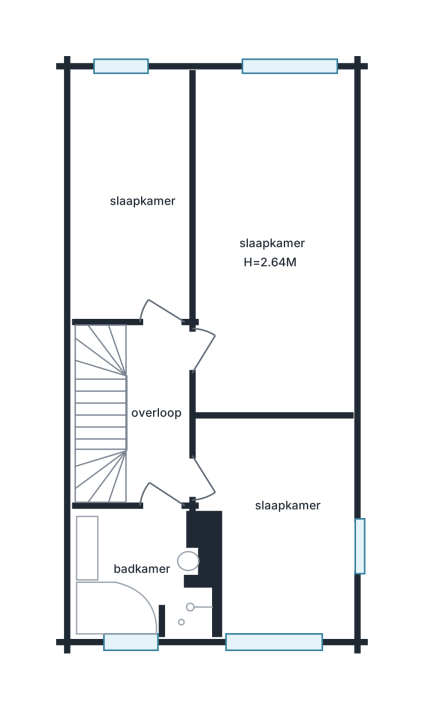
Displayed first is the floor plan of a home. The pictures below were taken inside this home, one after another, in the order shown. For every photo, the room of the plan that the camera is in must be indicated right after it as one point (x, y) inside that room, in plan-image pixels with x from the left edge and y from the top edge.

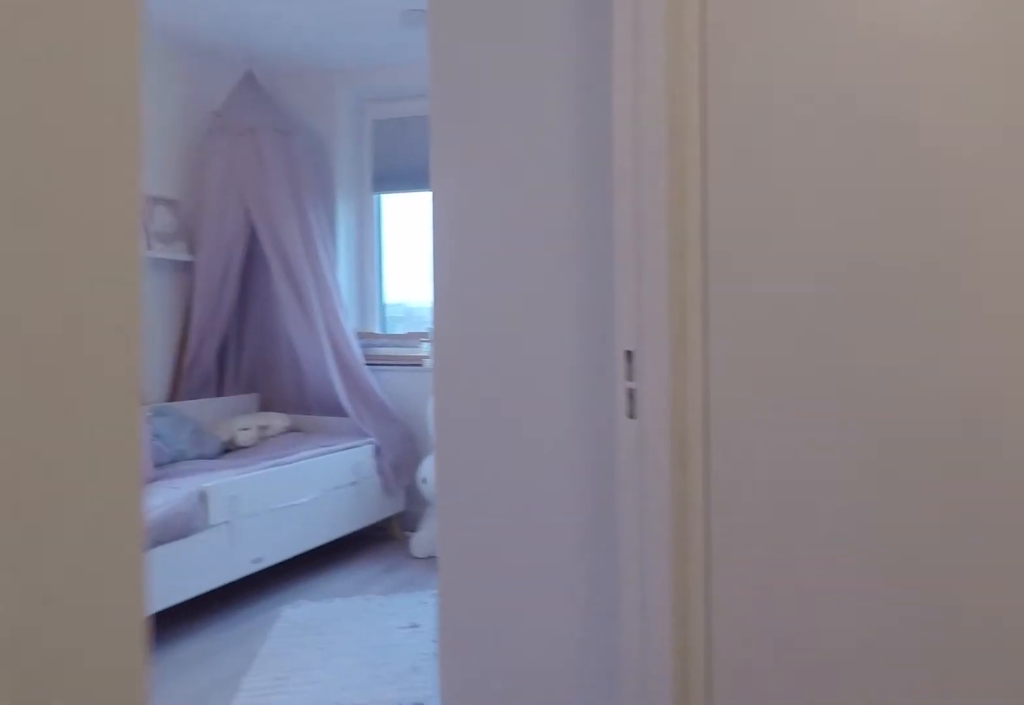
(157, 414)
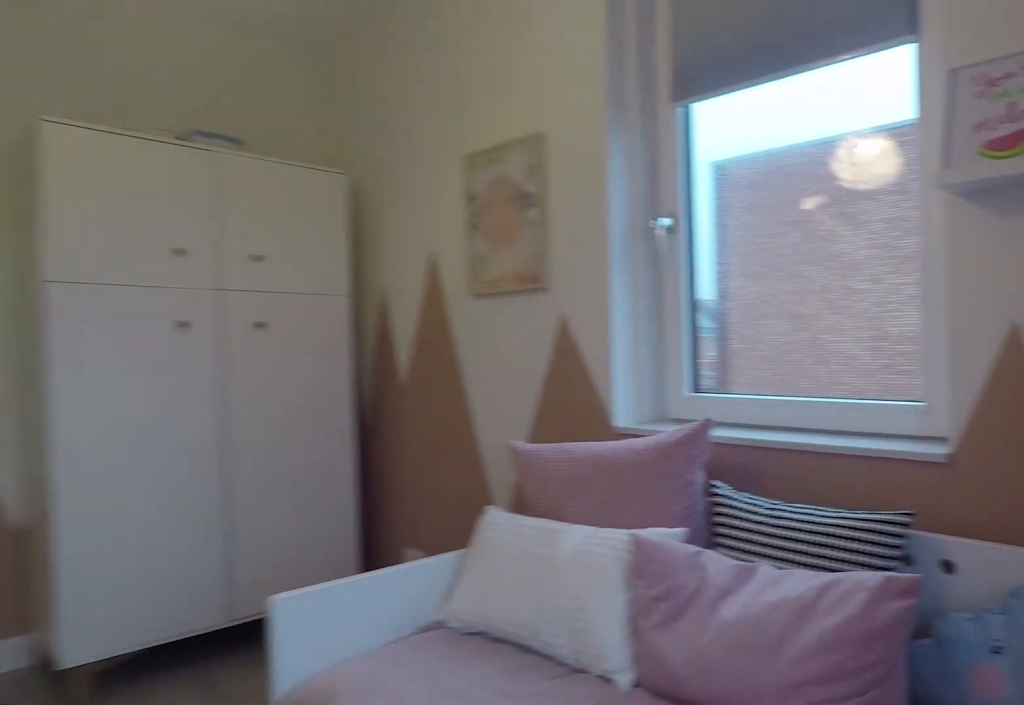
(279, 533)
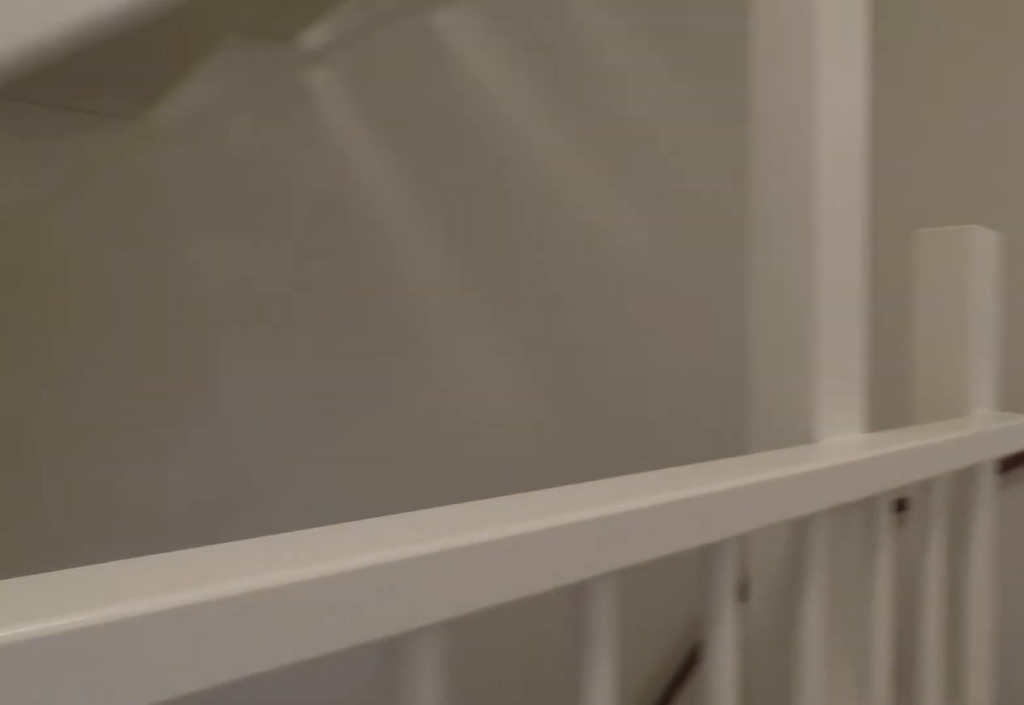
(157, 414)
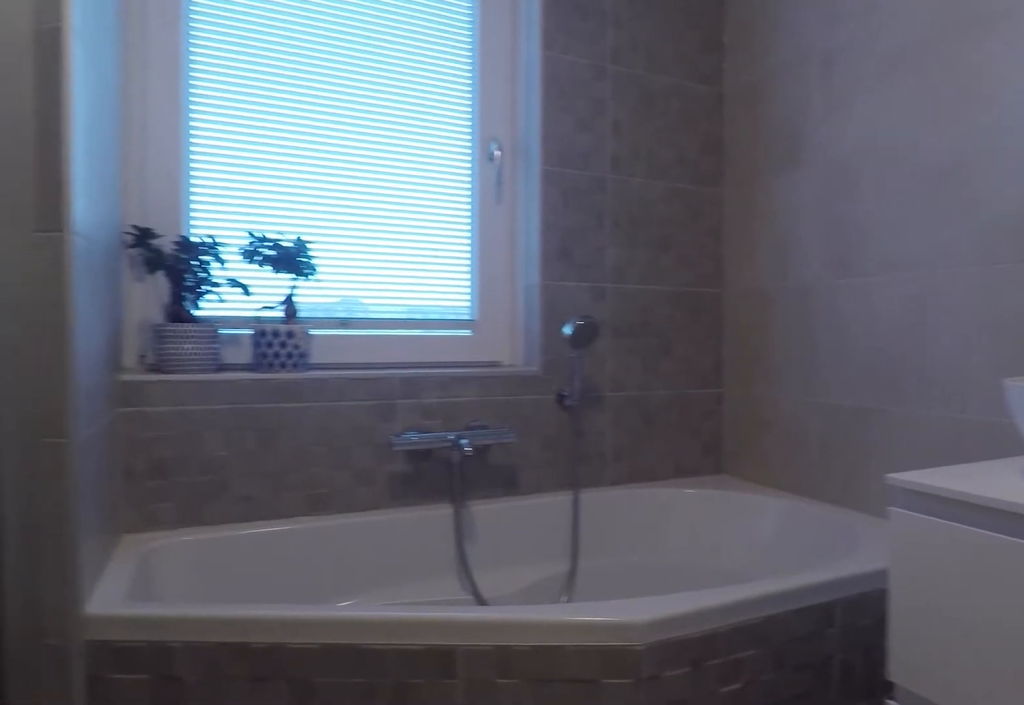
(138, 574)
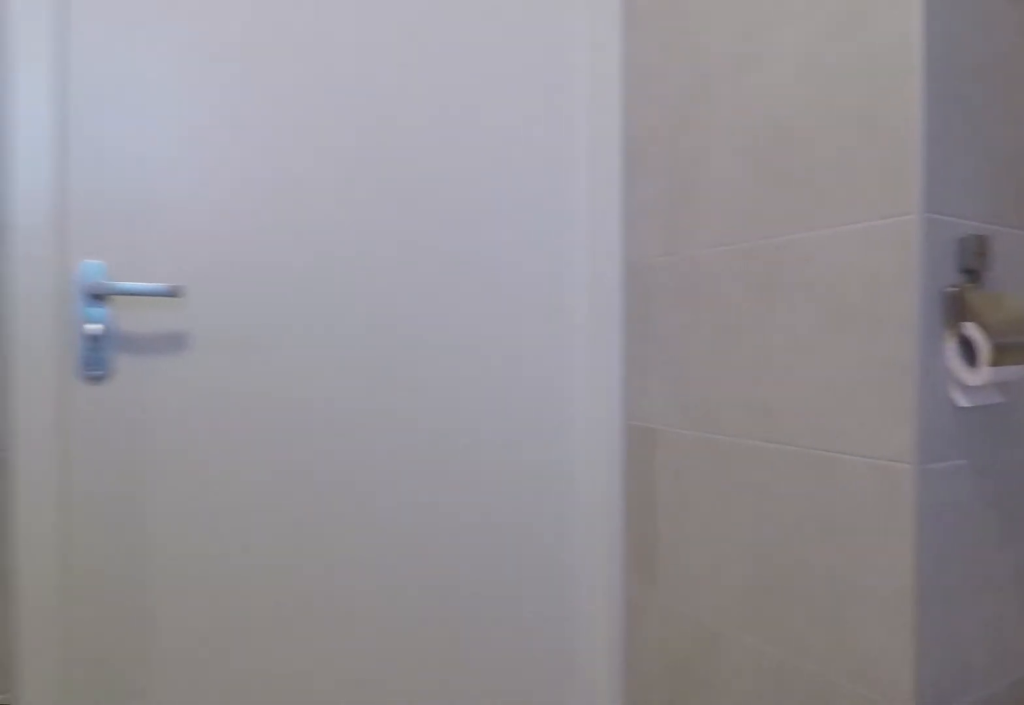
(138, 574)
